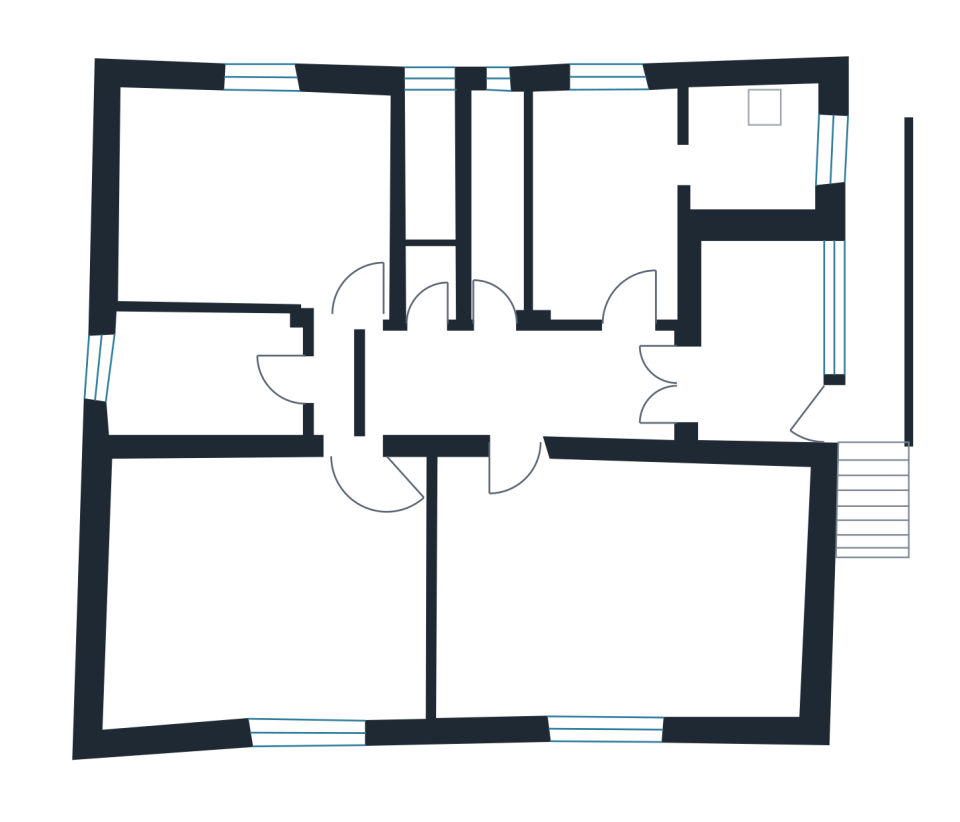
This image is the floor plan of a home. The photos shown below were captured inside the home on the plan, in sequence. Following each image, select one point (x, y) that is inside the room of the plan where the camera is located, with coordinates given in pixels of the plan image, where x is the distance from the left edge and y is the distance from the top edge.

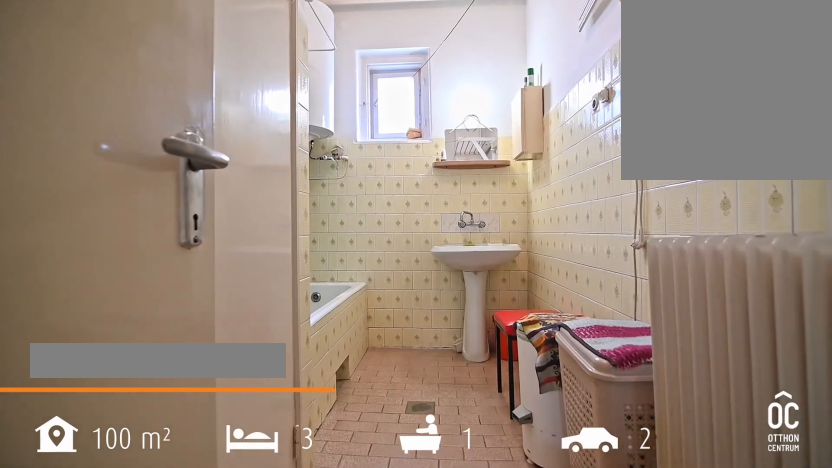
(211, 369)
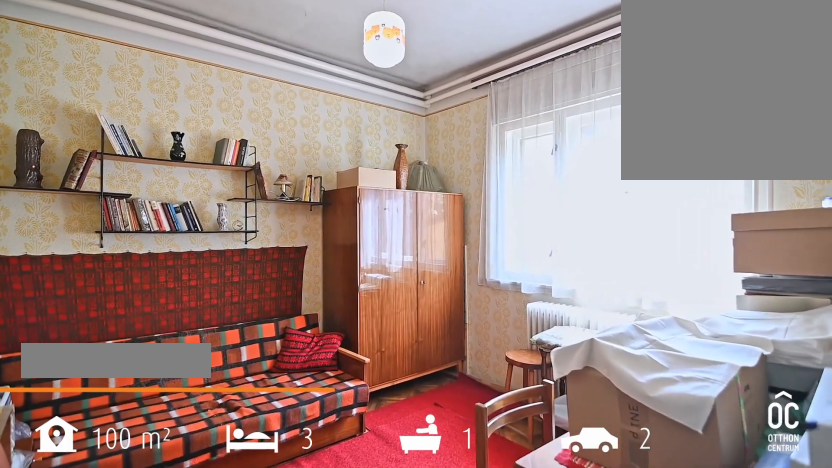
(255, 190)
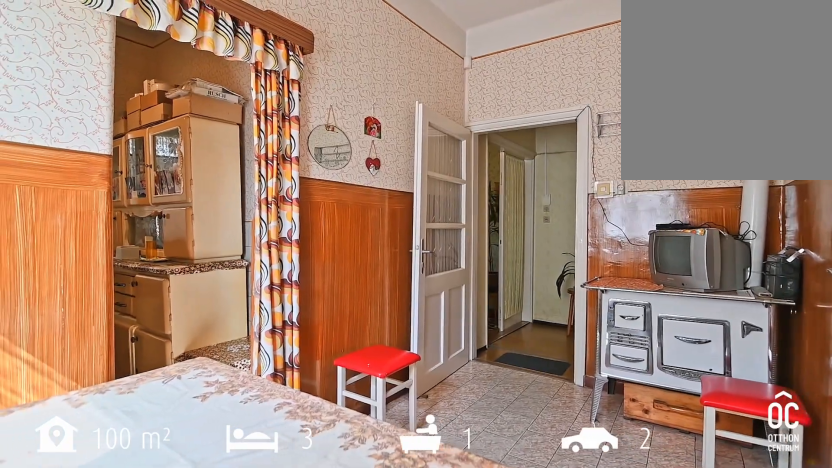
(604, 208)
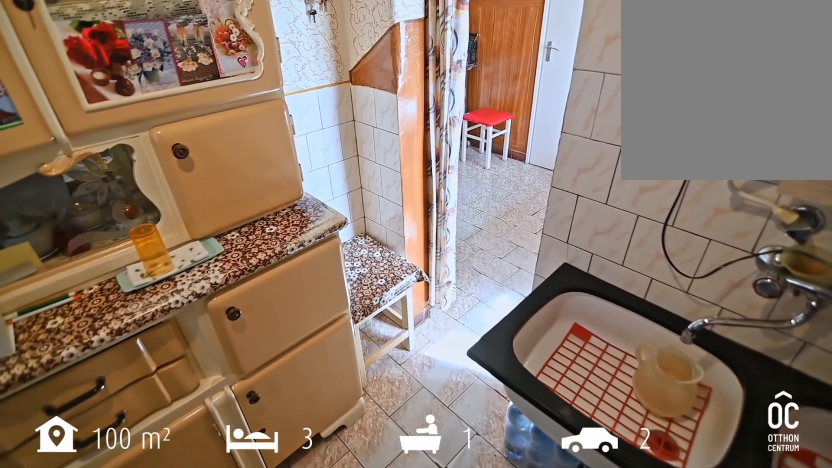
(751, 144)
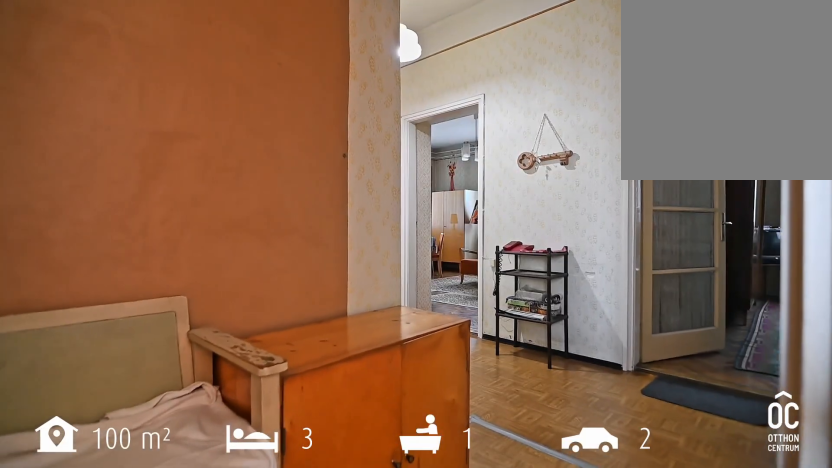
(519, 379)
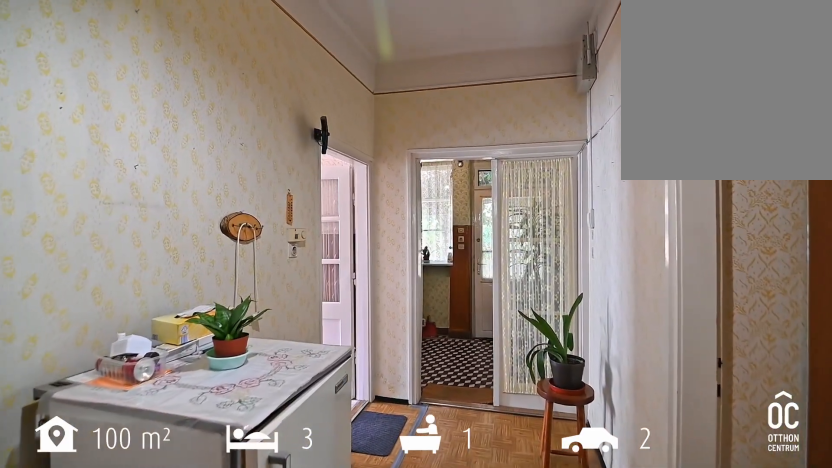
(518, 379)
